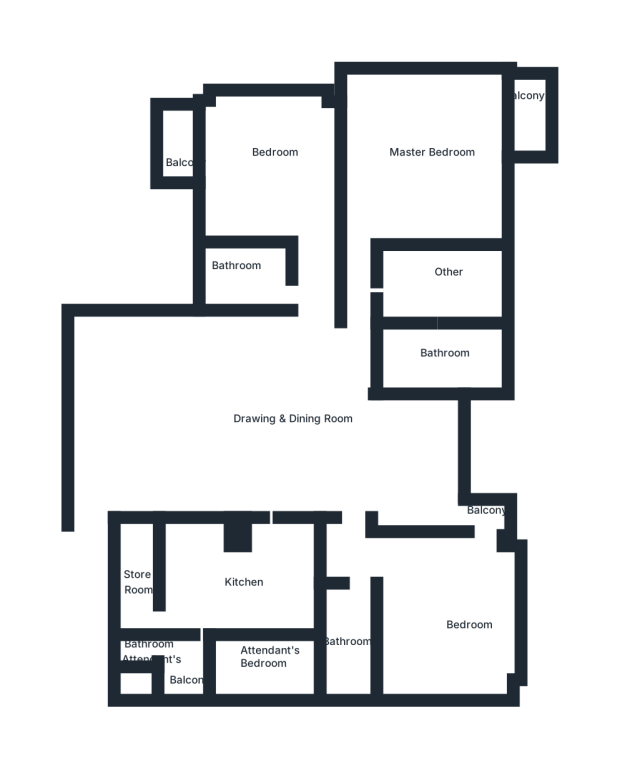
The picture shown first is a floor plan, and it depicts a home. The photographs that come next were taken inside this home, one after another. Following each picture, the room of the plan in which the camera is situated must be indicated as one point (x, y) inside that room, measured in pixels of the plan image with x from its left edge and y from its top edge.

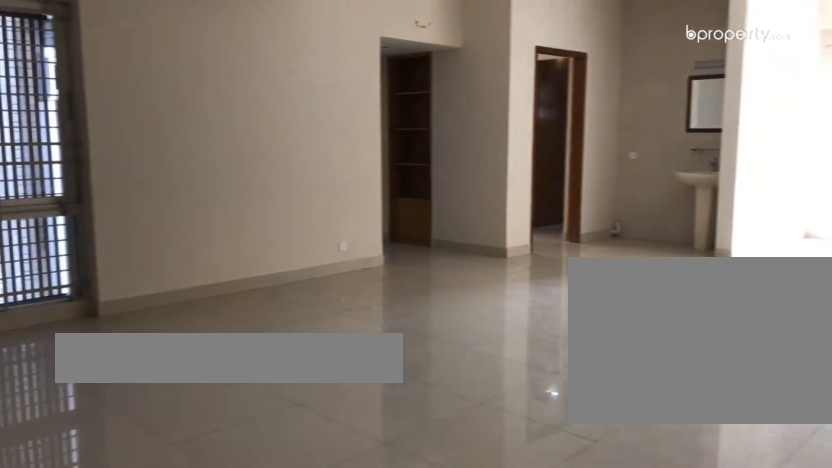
(247, 432)
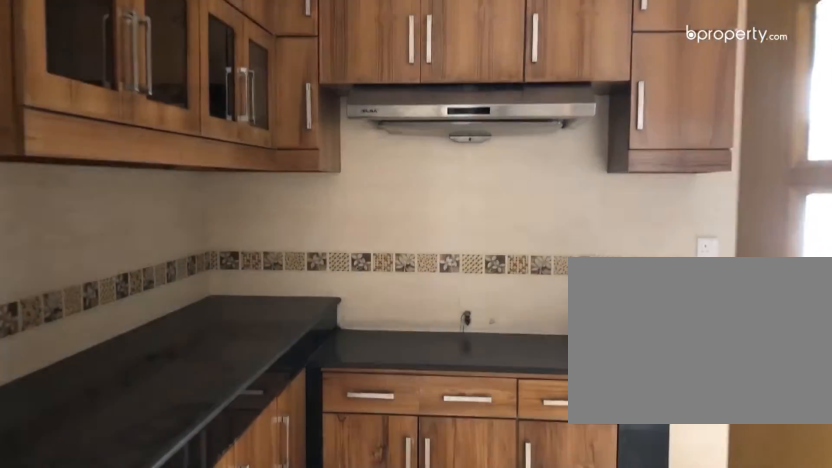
(263, 586)
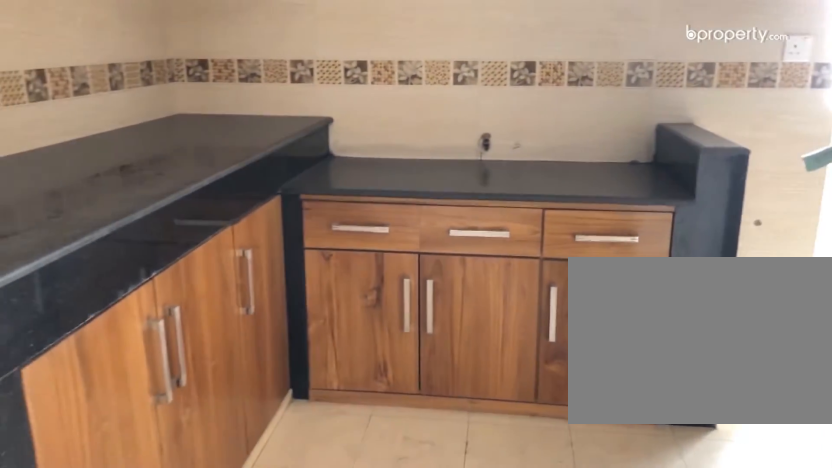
(265, 585)
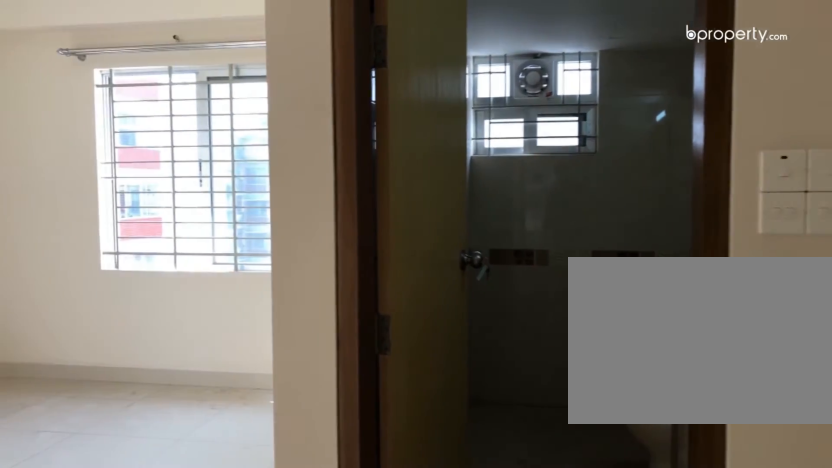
(454, 611)
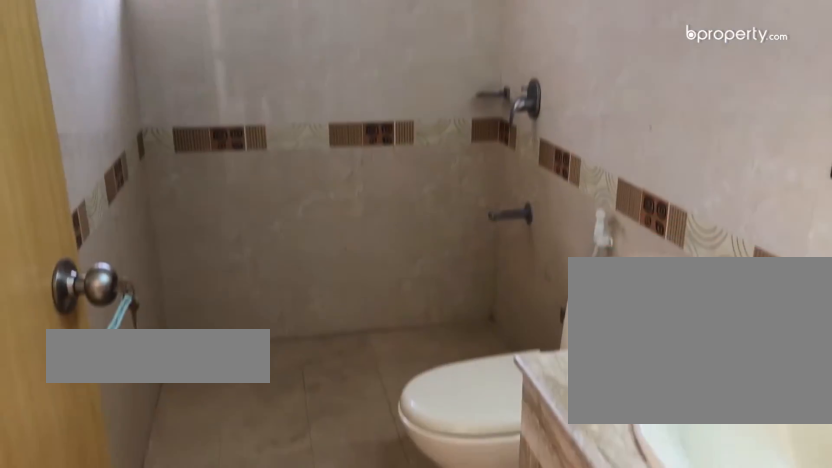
(345, 634)
